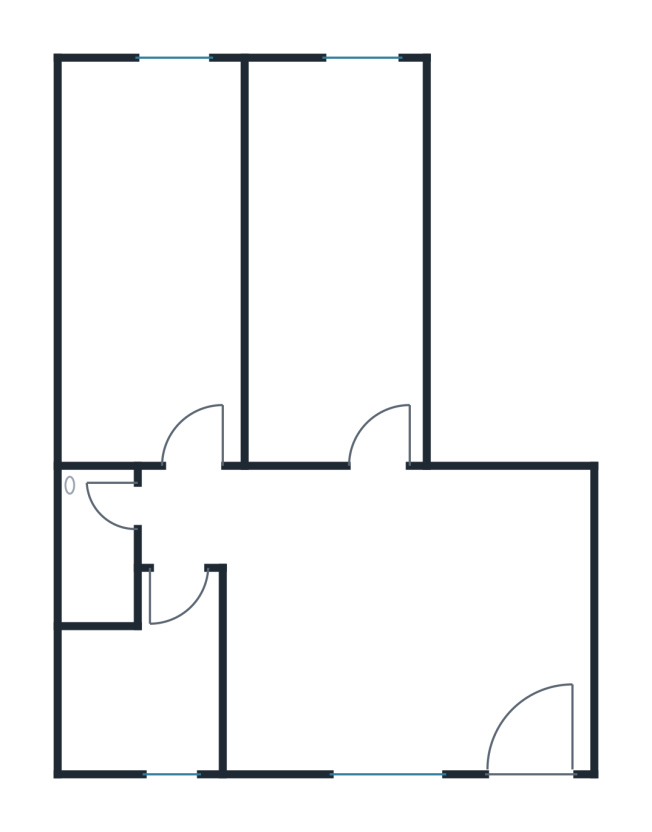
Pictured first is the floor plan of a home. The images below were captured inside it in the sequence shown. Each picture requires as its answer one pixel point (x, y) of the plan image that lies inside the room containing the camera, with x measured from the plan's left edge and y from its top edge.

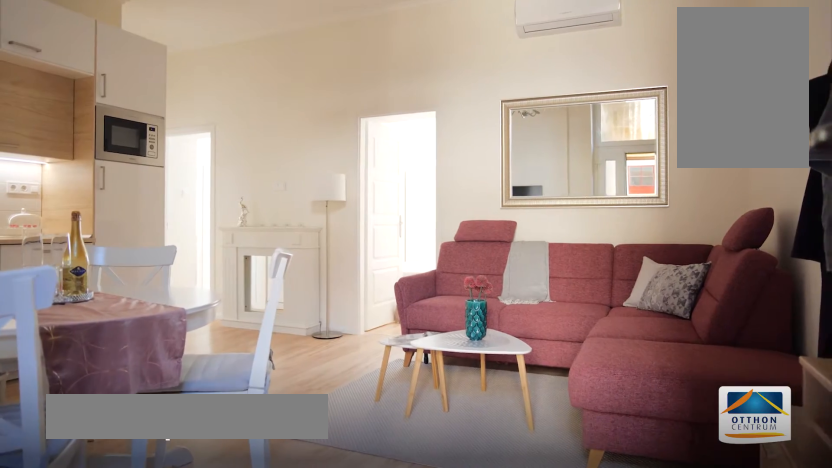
(392, 639)
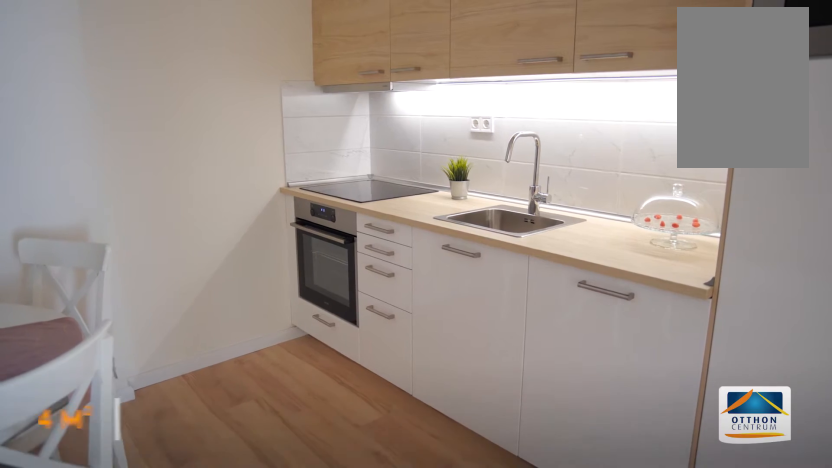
(392, 639)
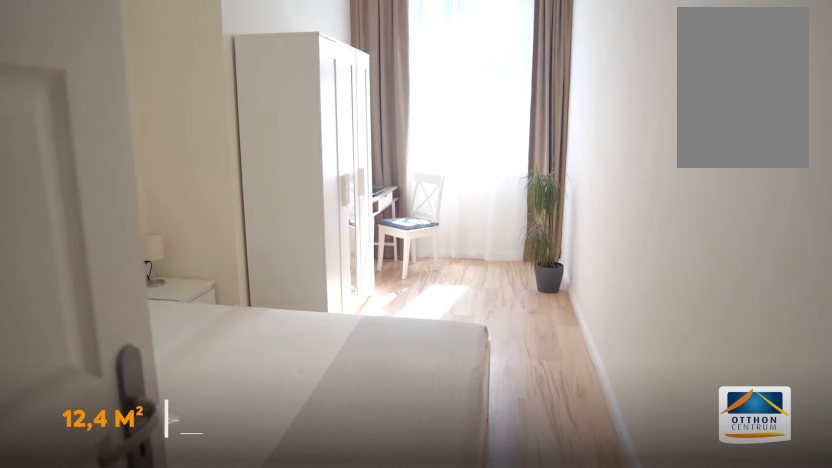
(341, 271)
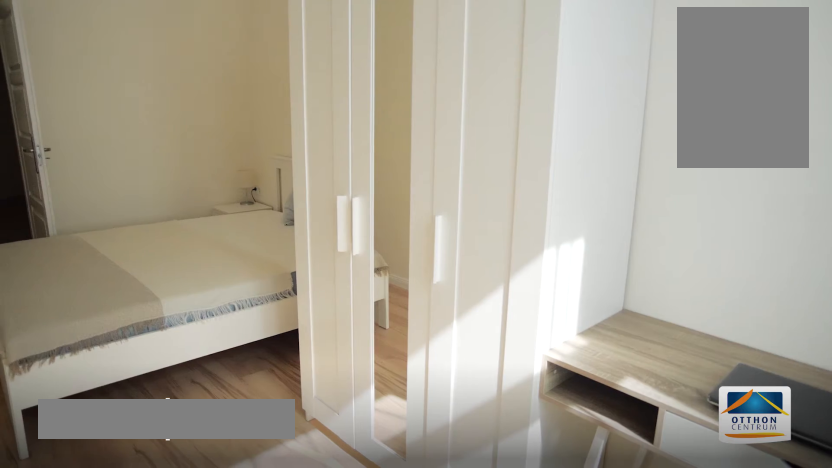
(341, 271)
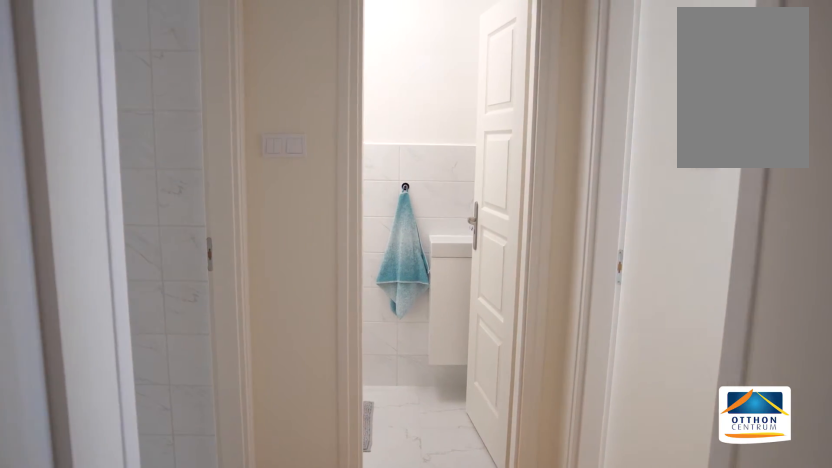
(227, 527)
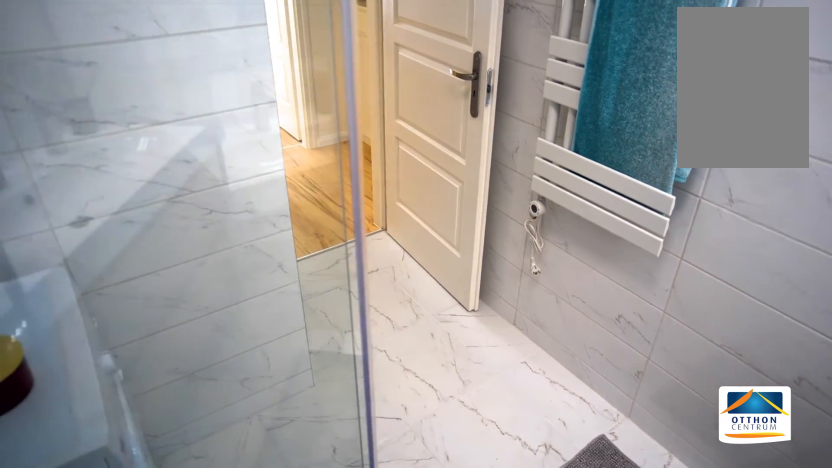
(147, 694)
